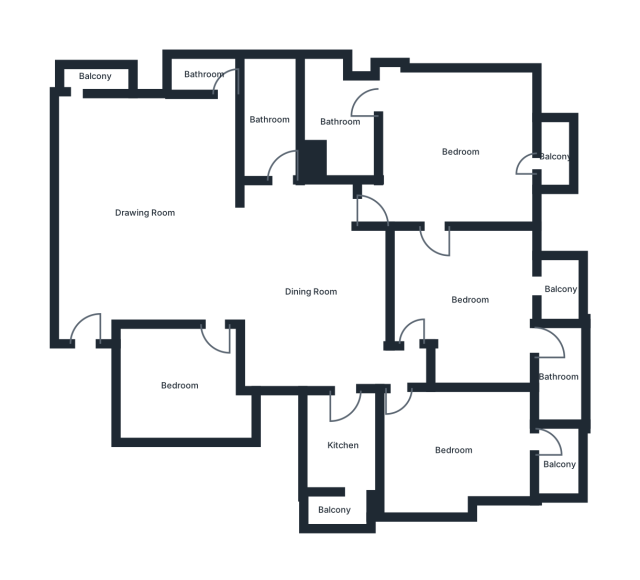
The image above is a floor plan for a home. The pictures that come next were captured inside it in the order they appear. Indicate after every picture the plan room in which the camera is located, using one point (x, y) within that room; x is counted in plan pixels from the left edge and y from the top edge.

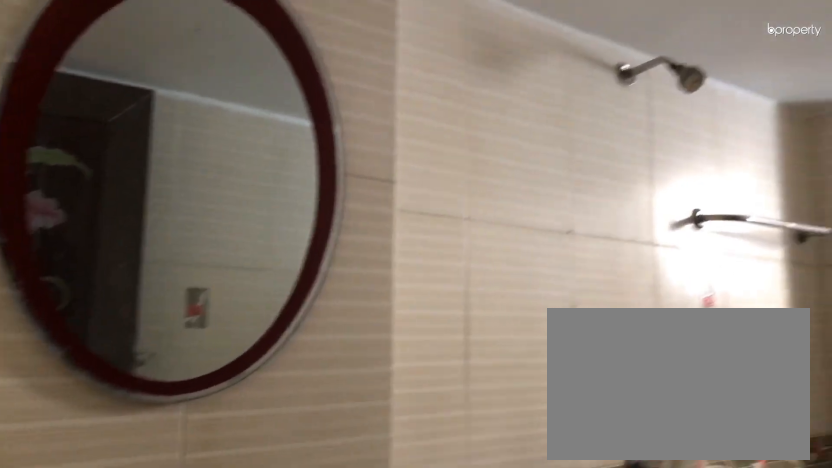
(270, 120)
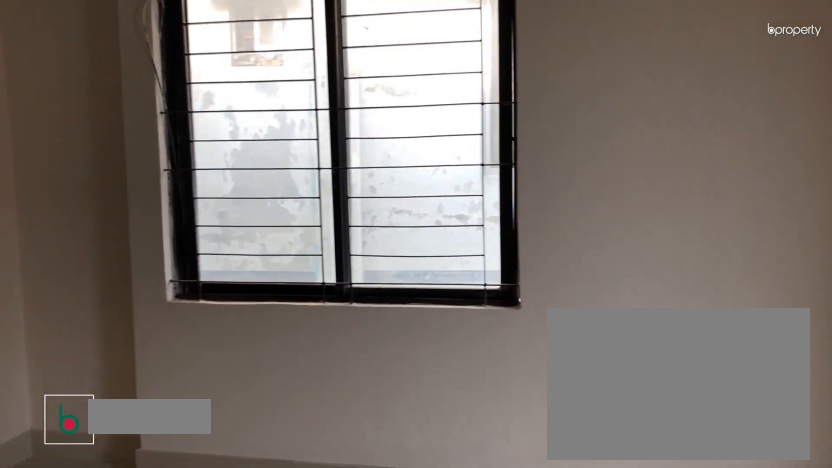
(460, 152)
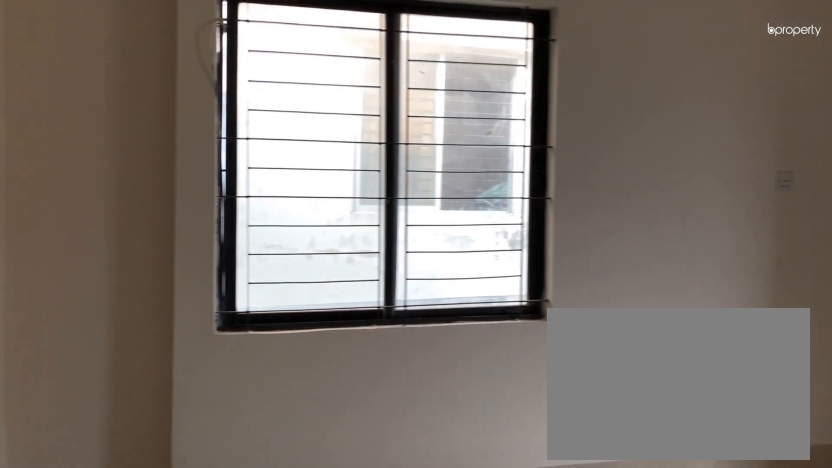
(460, 152)
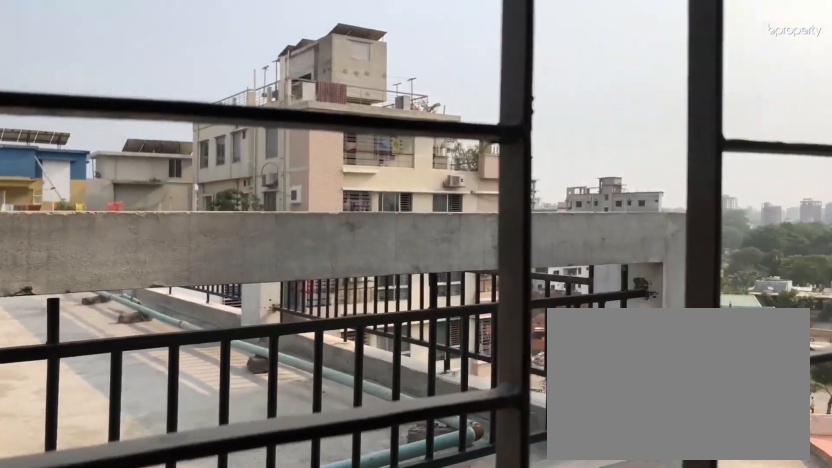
(553, 155)
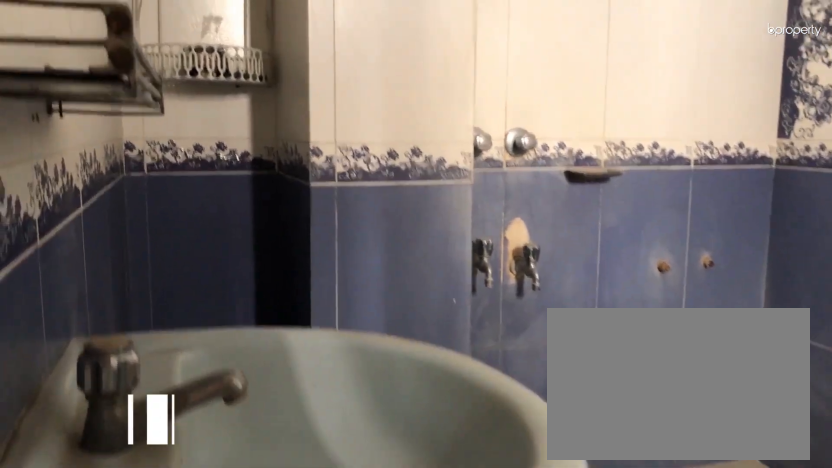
(340, 122)
